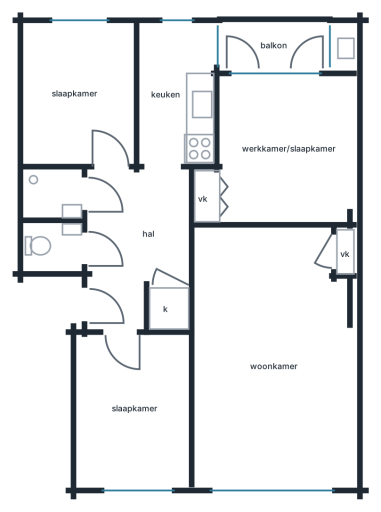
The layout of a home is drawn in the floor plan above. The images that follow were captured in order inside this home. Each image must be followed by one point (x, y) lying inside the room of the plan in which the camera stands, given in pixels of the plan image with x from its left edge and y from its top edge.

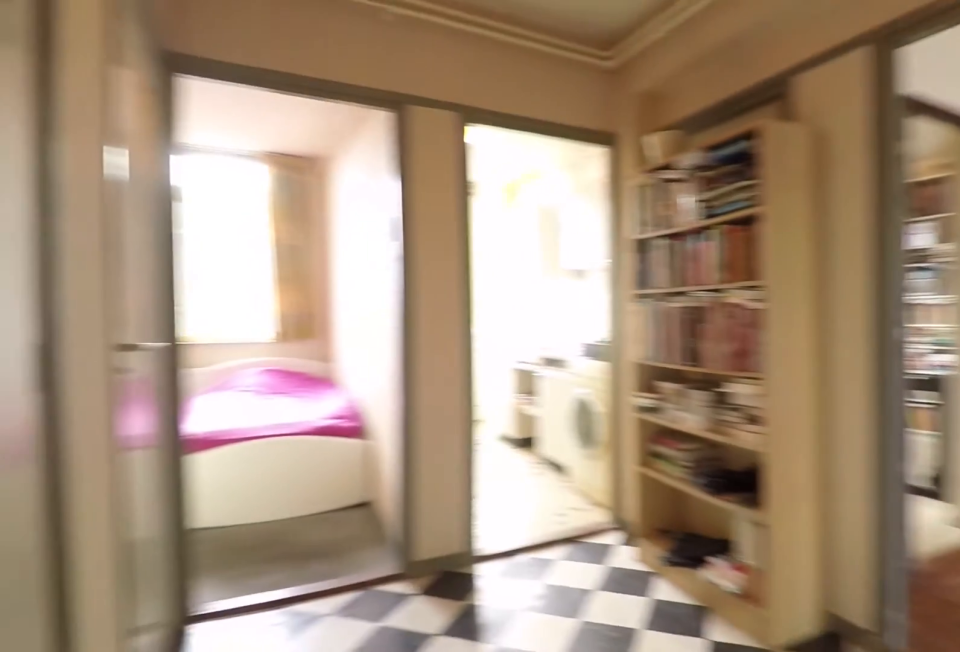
(133, 240)
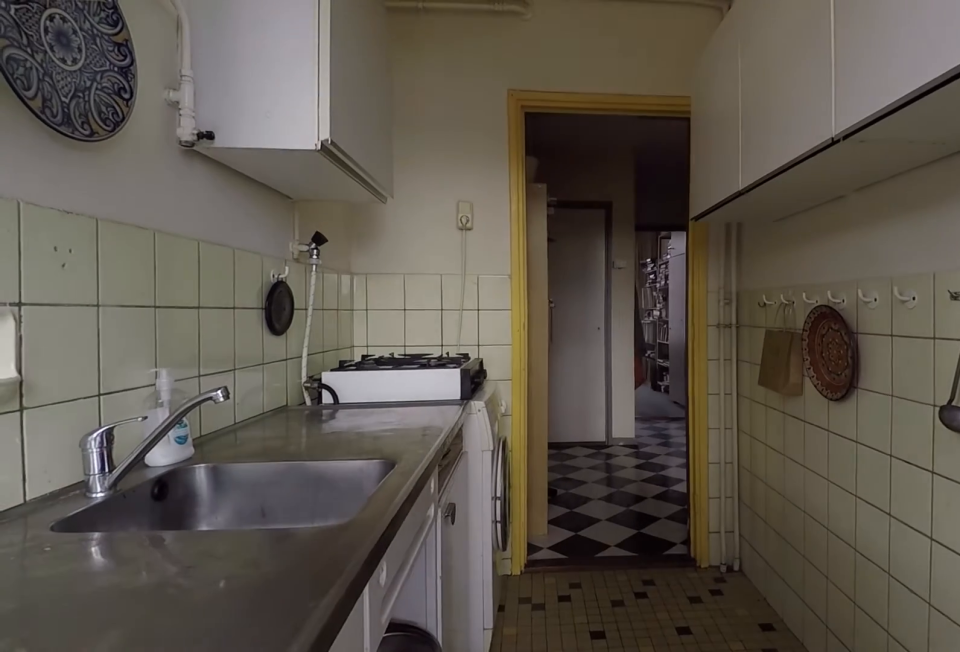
(177, 96)
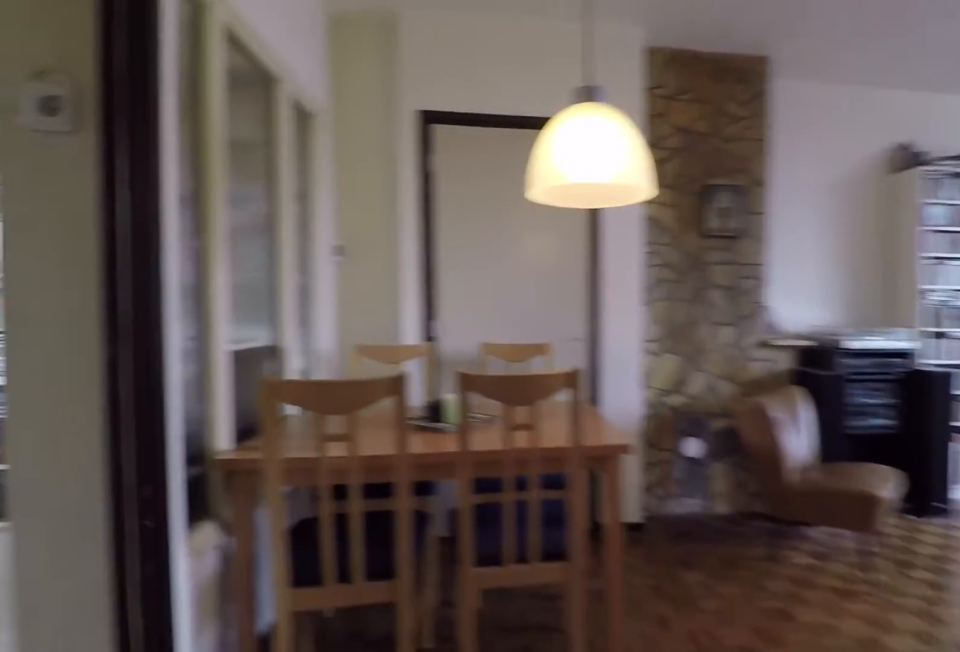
(271, 360)
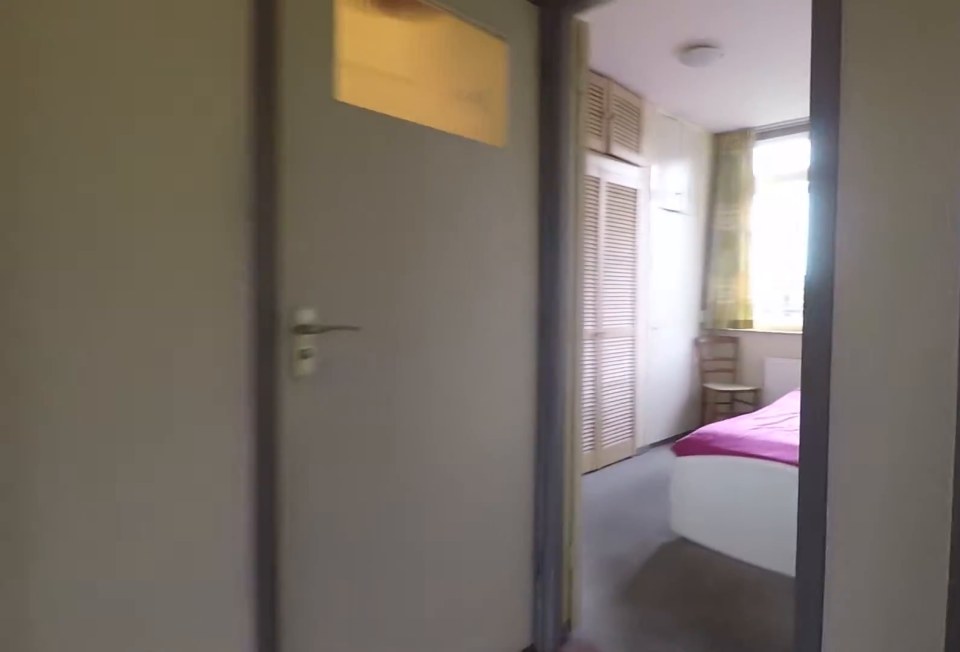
(133, 241)
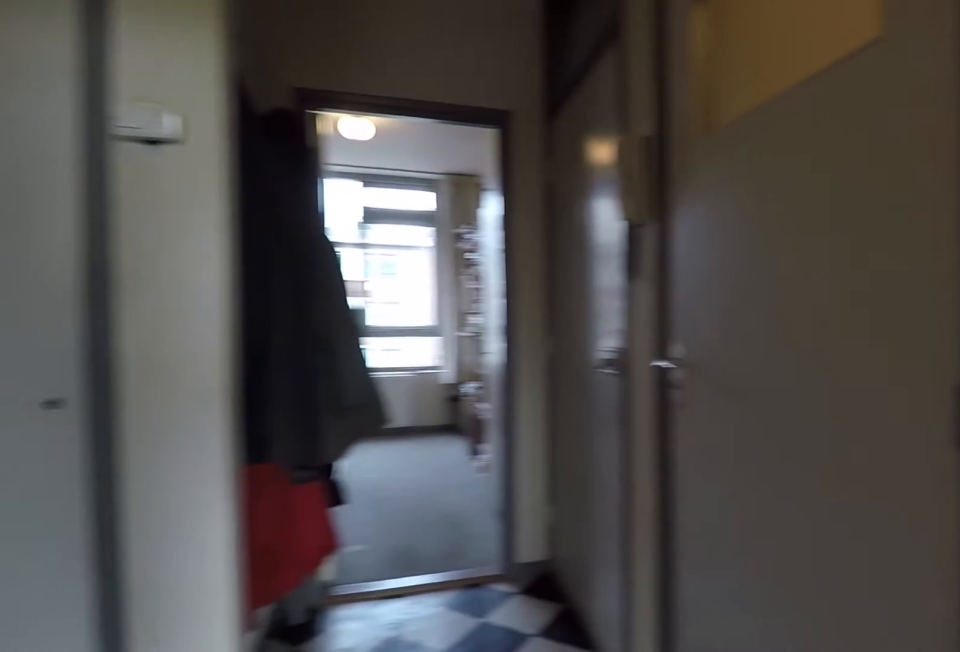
(134, 240)
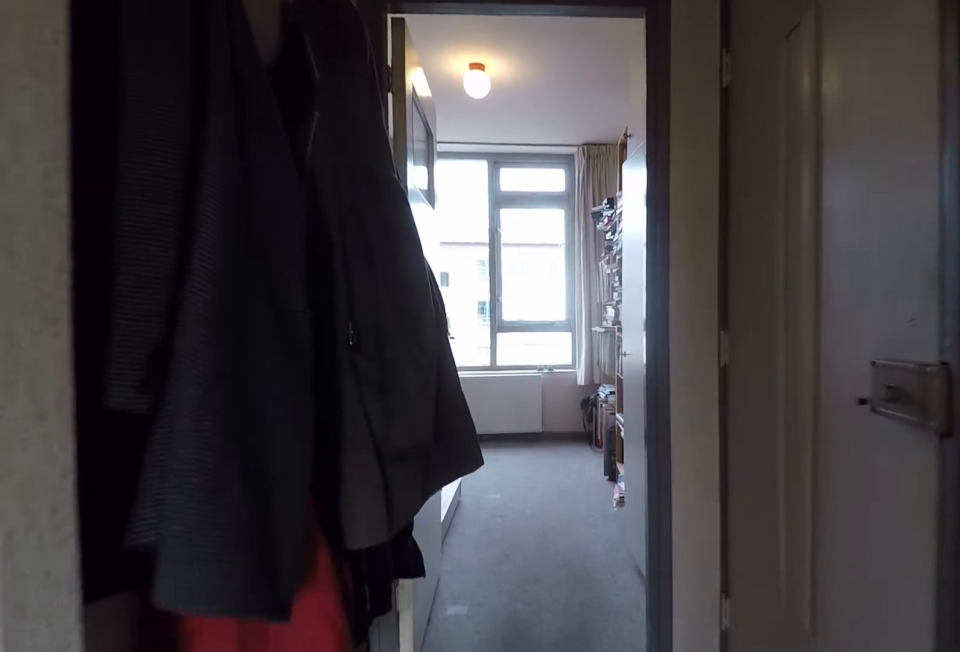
(134, 240)
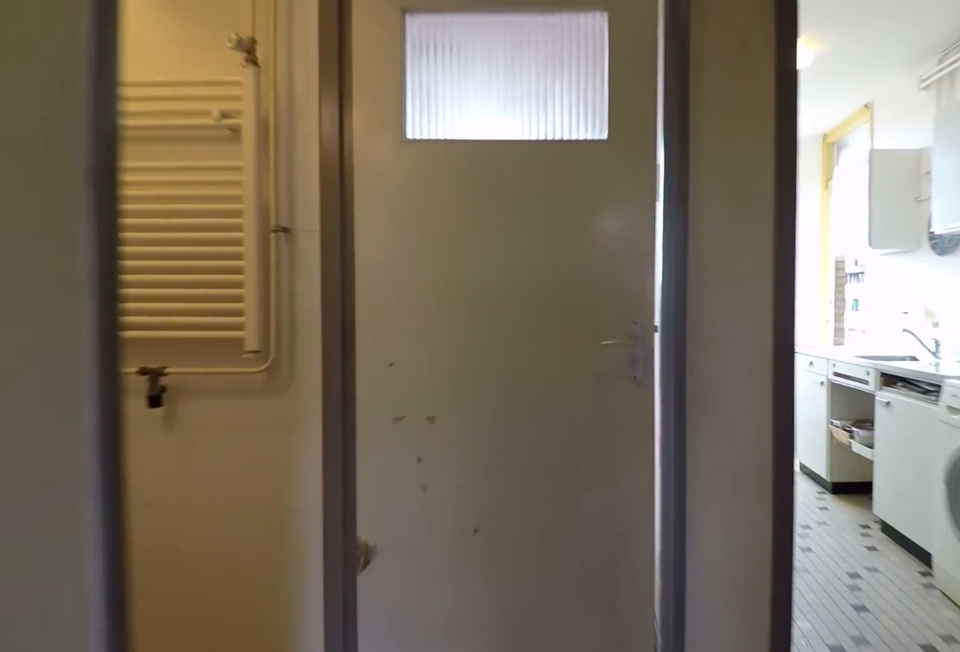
(133, 240)
